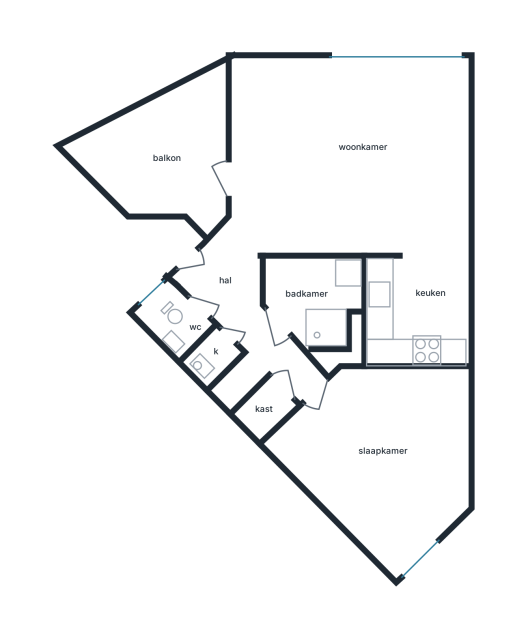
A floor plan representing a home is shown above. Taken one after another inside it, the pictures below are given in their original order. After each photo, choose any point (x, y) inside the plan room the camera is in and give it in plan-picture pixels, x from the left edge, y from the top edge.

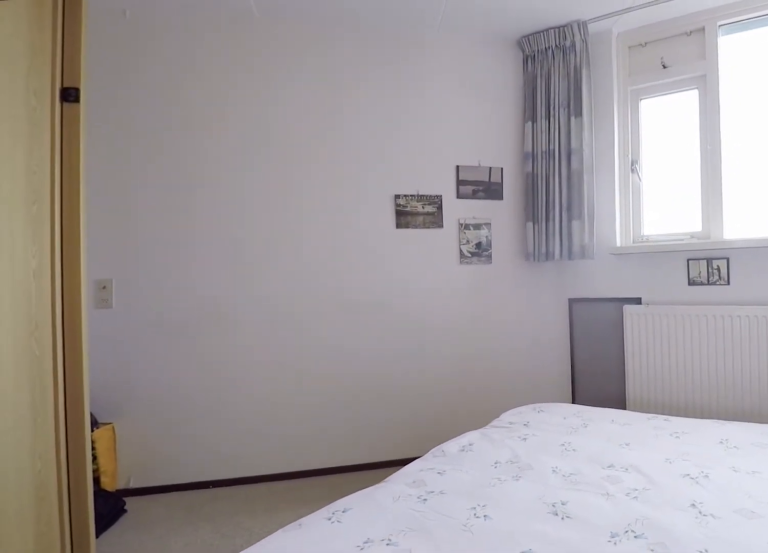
(383, 454)
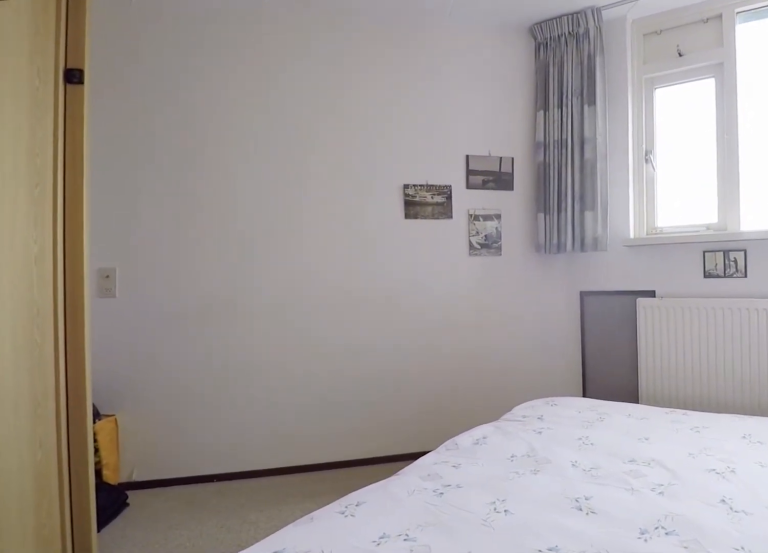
(383, 454)
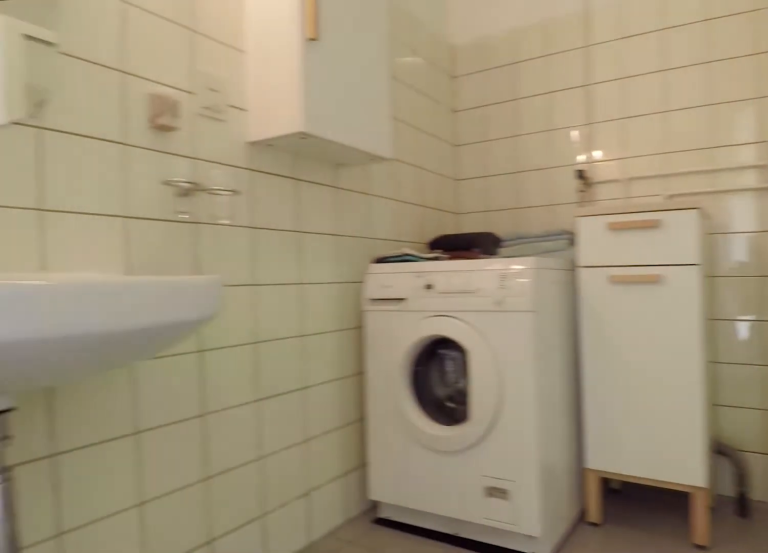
(326, 296)
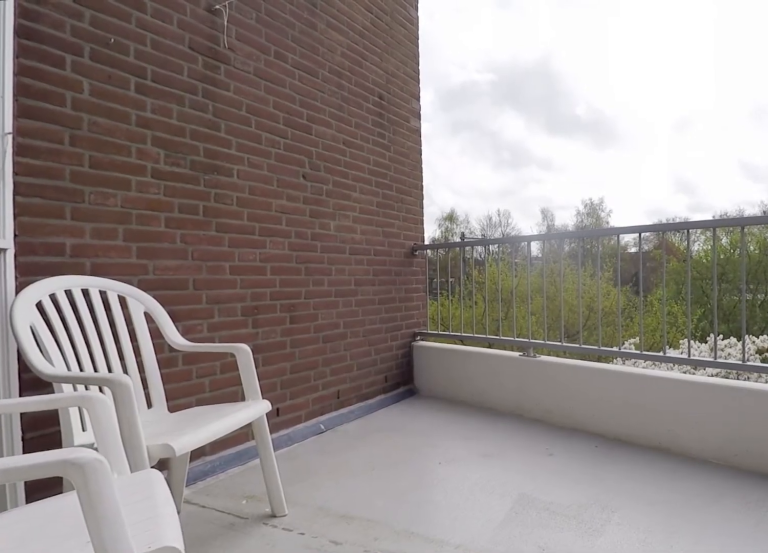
(164, 154)
